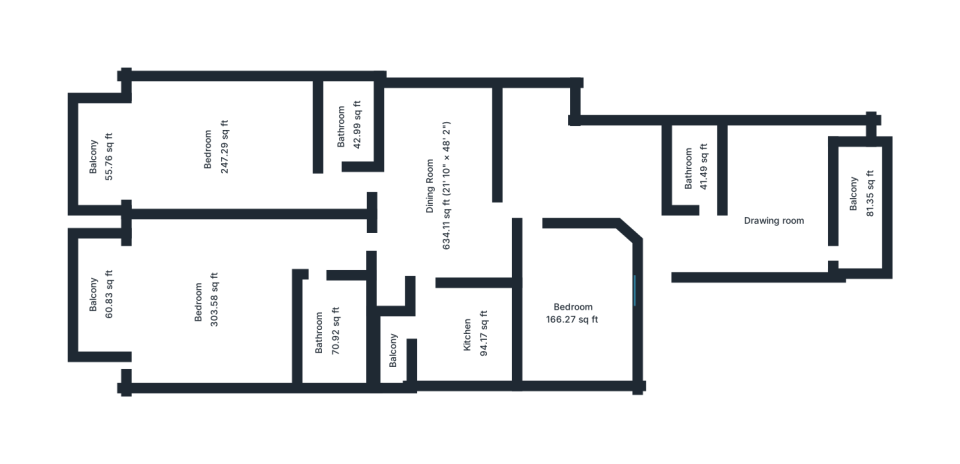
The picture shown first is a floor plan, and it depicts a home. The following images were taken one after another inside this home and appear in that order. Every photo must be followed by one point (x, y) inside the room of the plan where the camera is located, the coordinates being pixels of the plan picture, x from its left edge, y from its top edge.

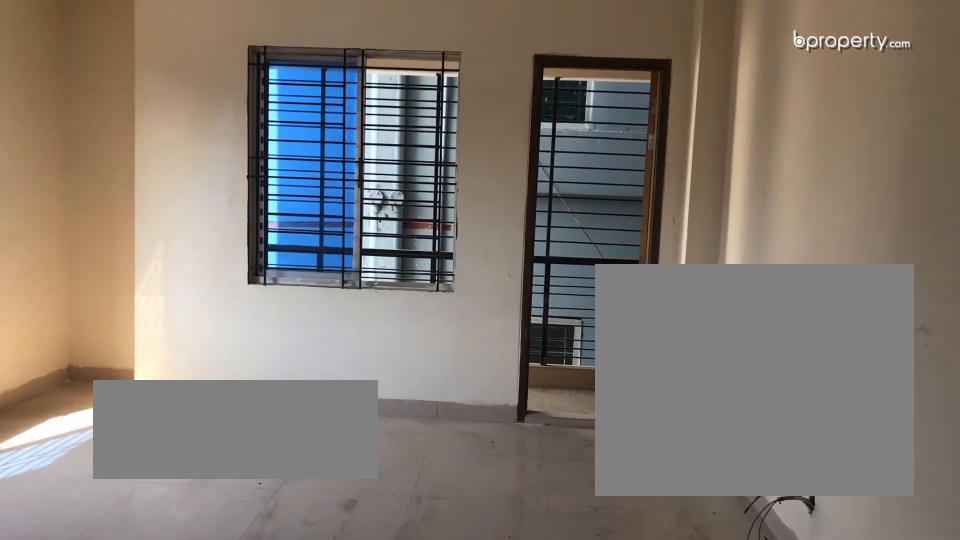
(755, 258)
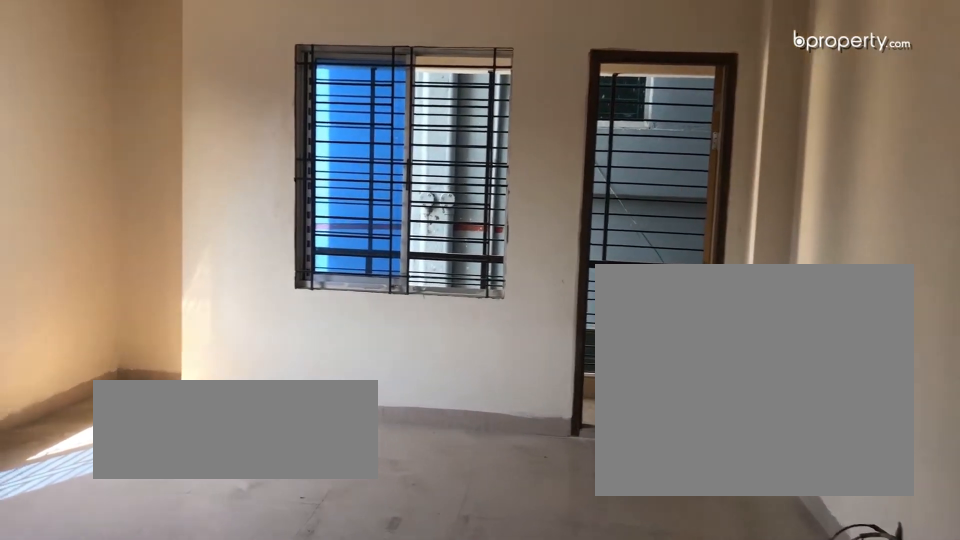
(755, 258)
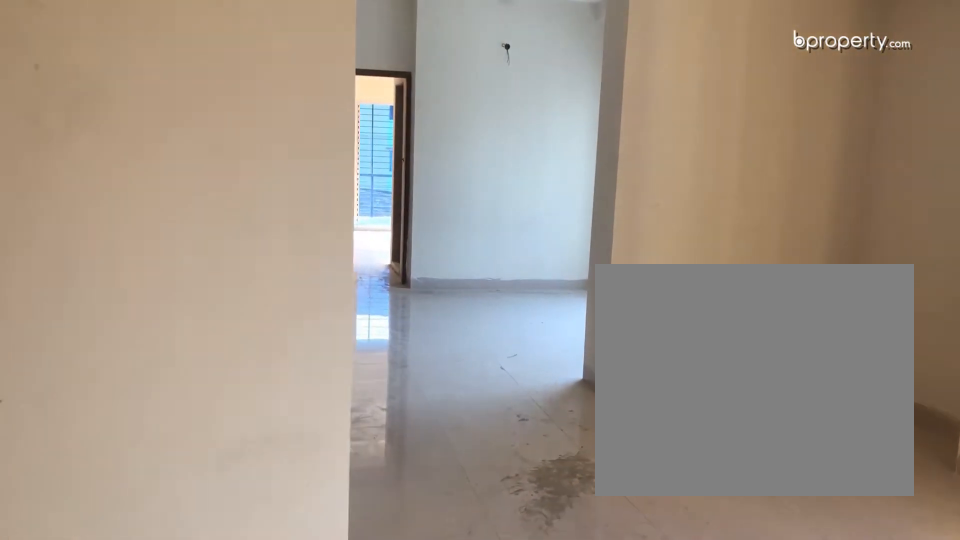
(587, 167)
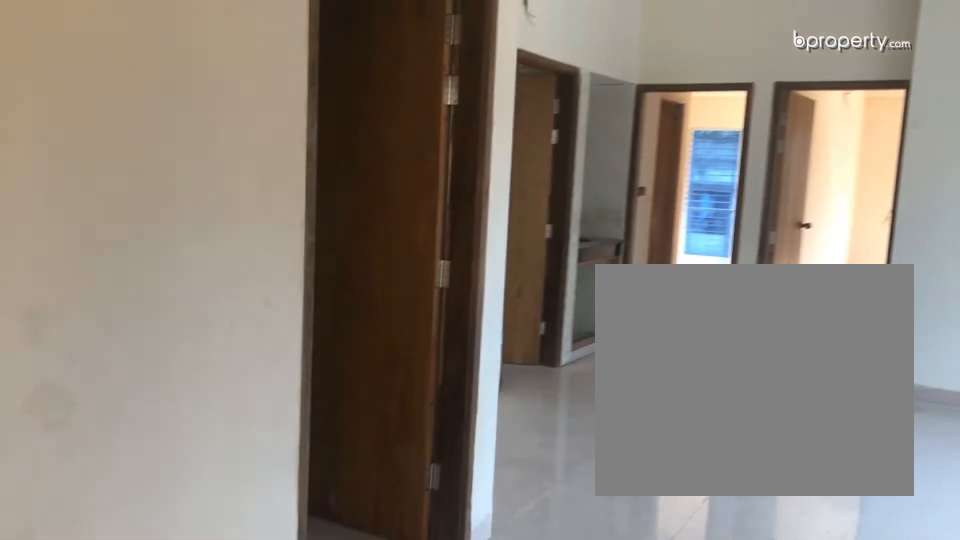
(434, 187)
